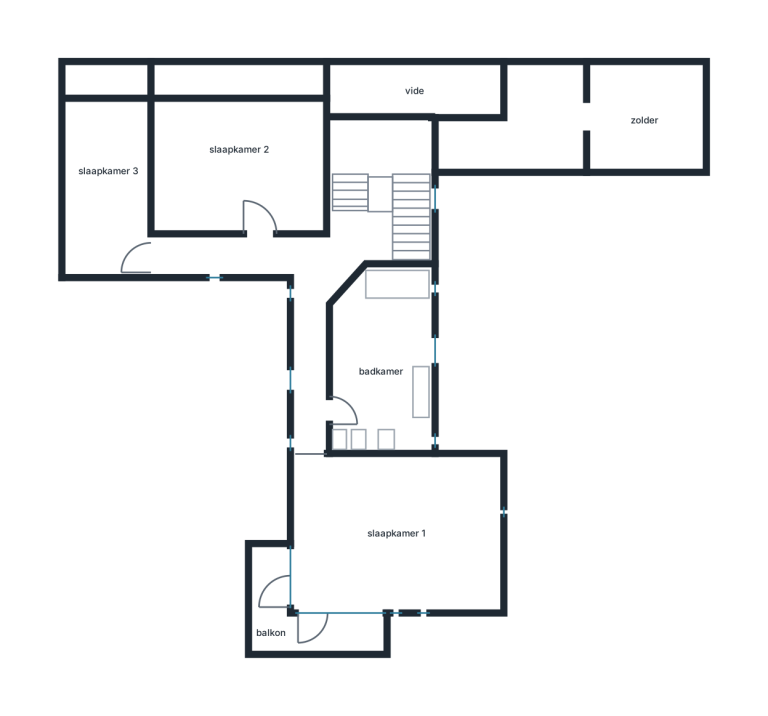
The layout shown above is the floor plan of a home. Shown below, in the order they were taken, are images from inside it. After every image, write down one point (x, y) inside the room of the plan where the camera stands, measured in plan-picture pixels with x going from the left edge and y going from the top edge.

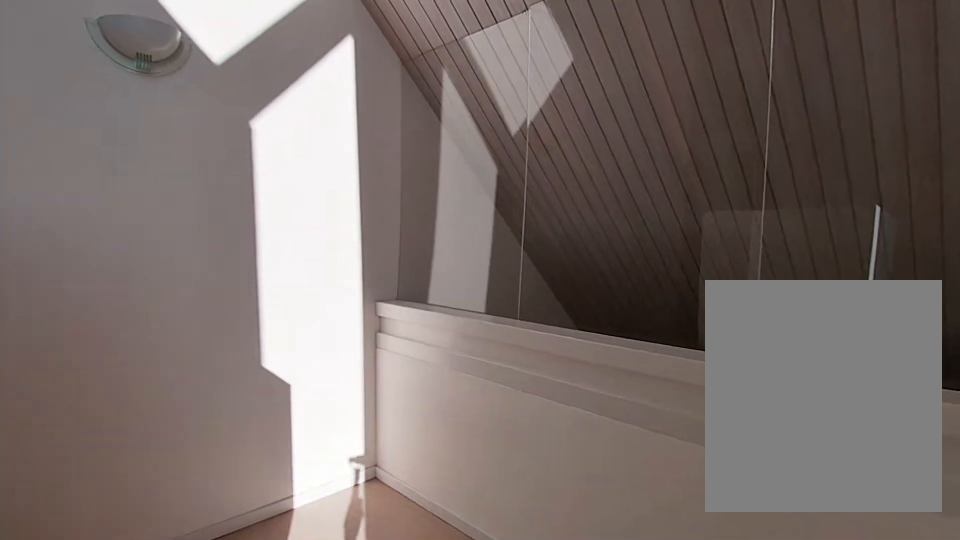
(320, 248)
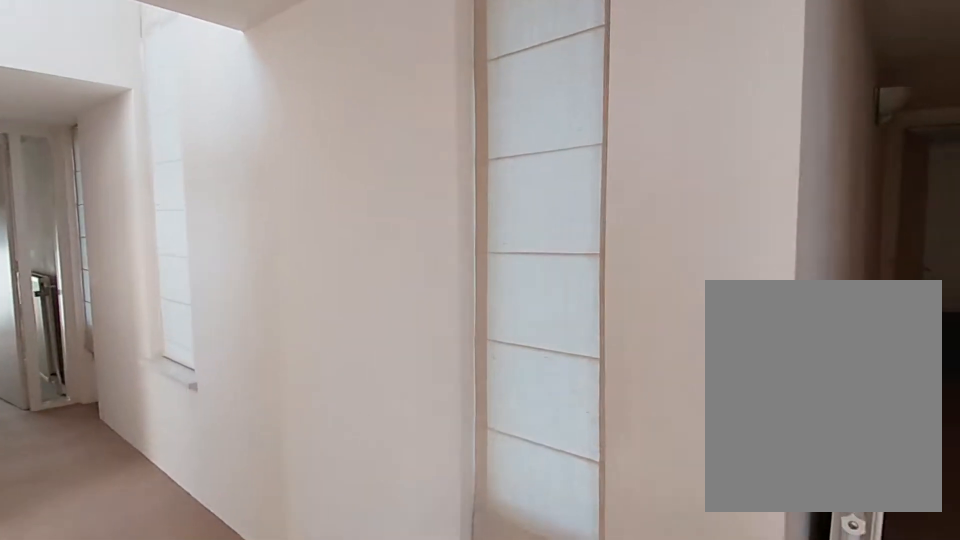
(320, 248)
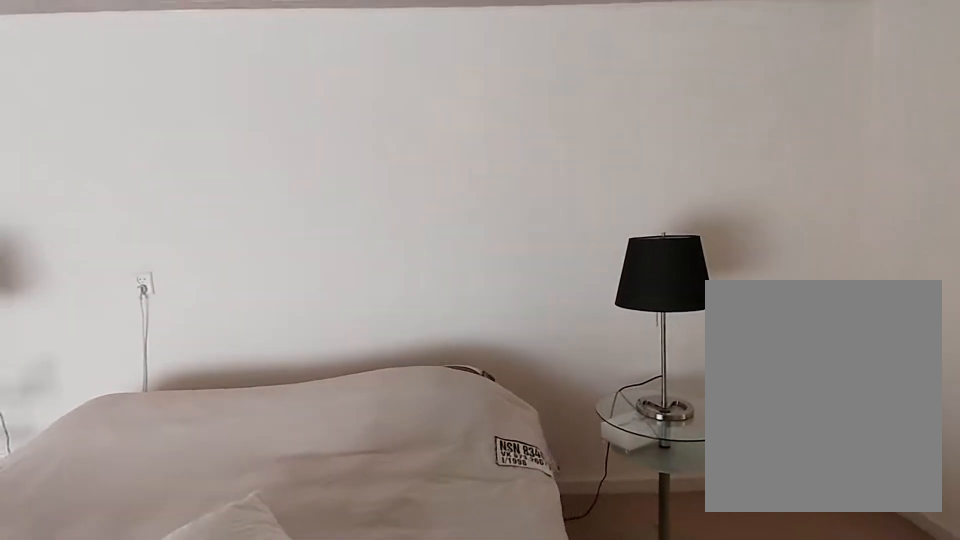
(396, 533)
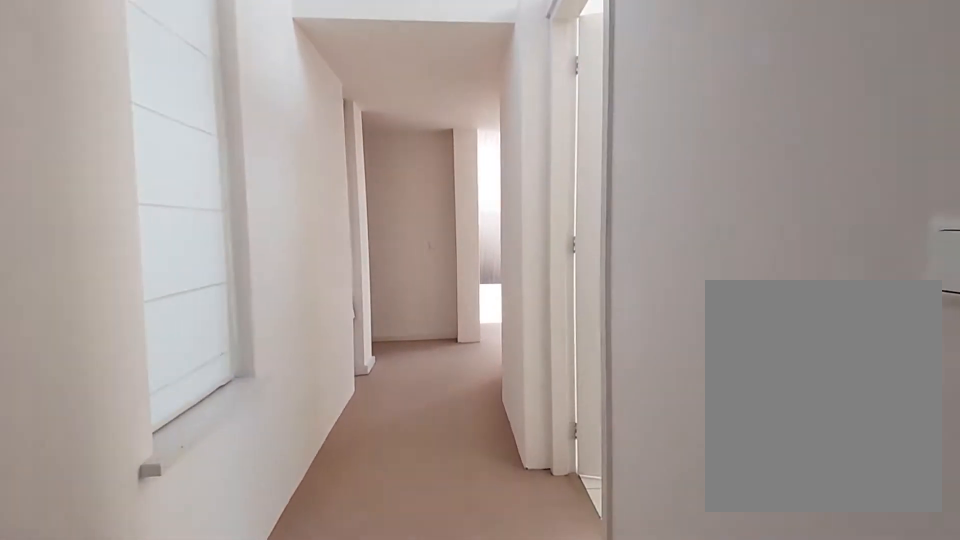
(320, 248)
